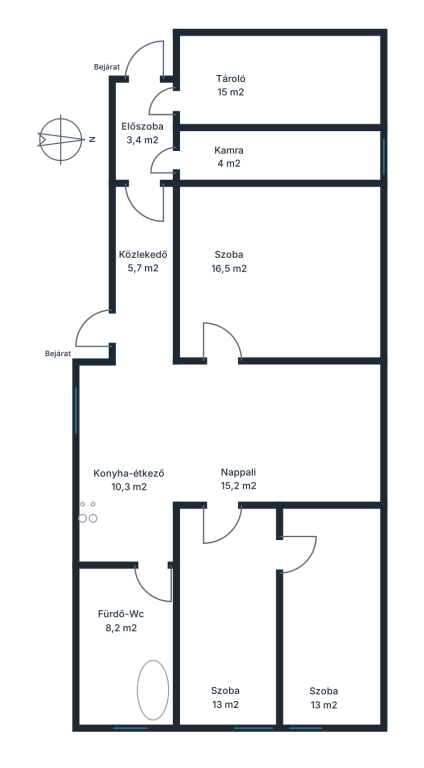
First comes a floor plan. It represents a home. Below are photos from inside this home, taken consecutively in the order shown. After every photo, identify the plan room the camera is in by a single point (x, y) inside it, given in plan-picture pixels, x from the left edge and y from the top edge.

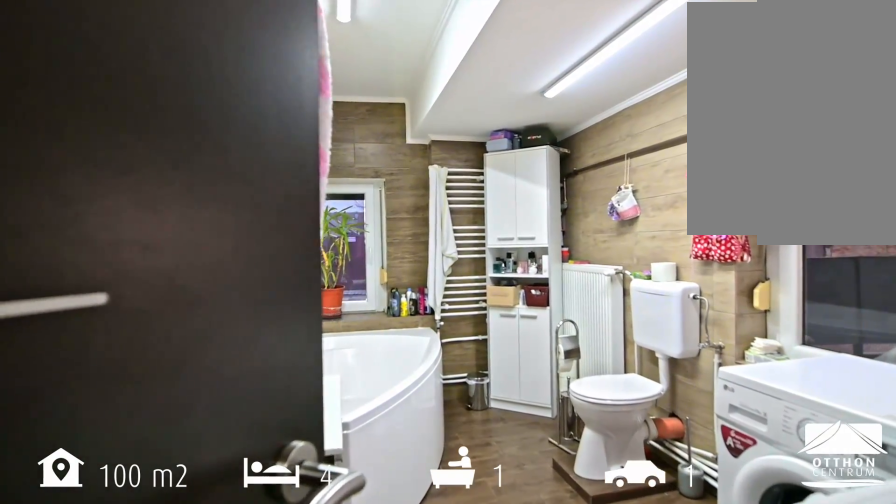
(128, 671)
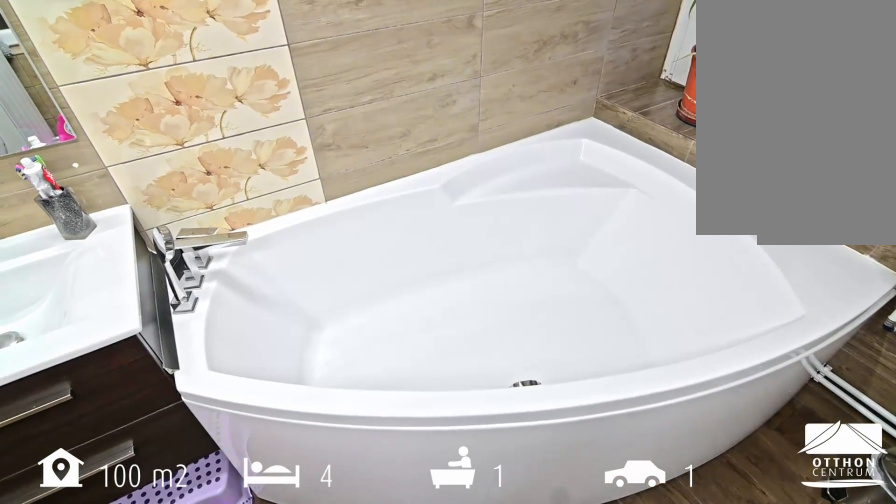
(128, 671)
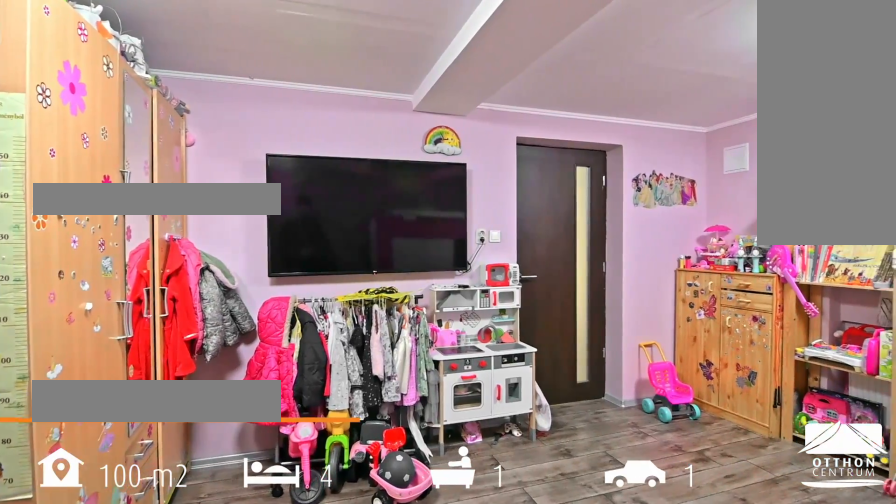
(265, 268)
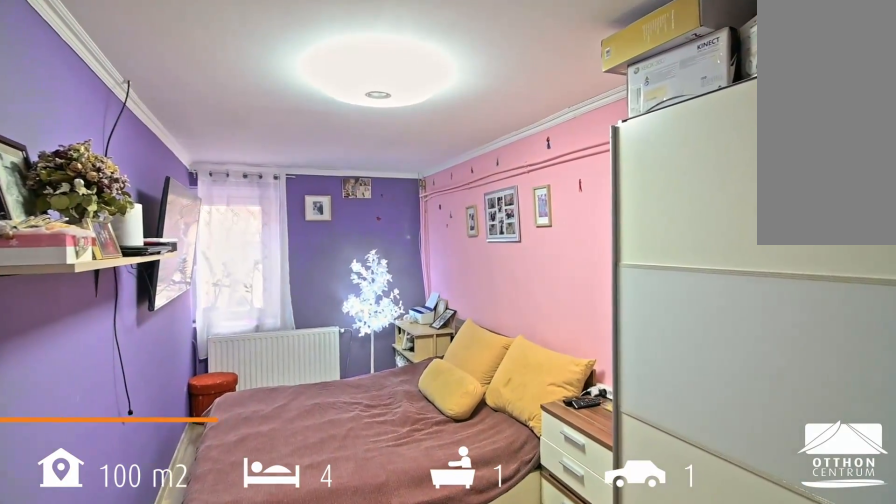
(229, 626)
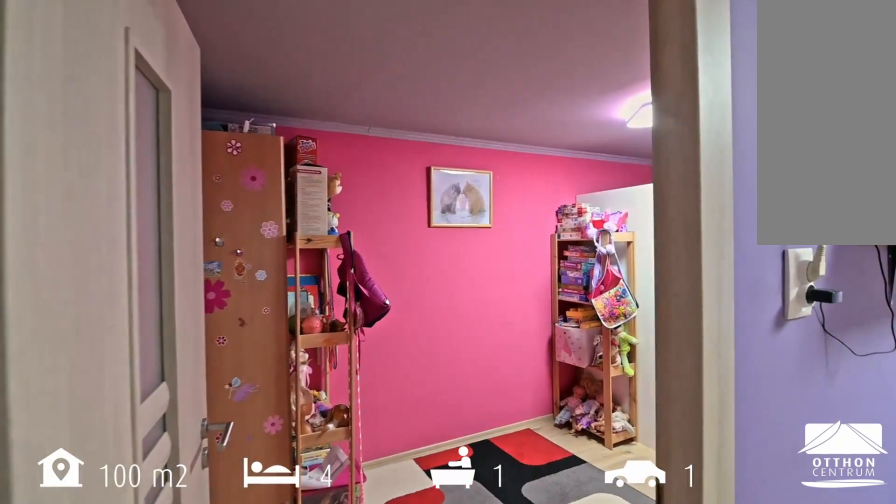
(334, 627)
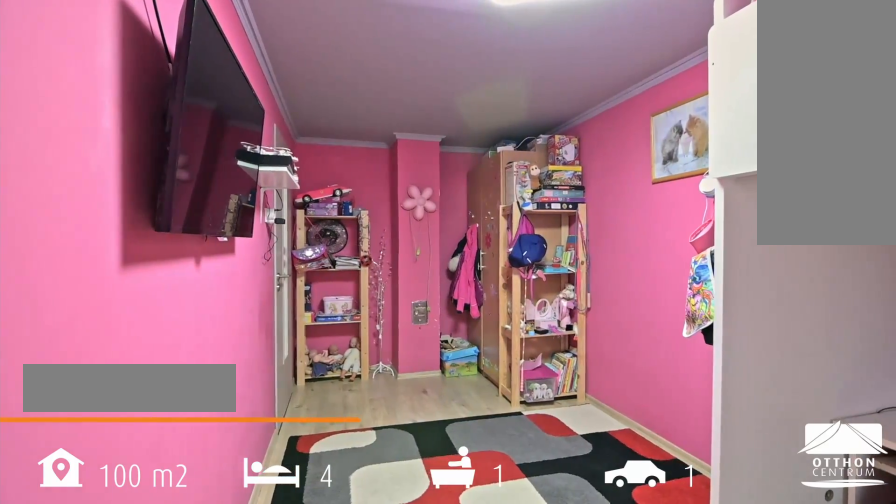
(334, 626)
